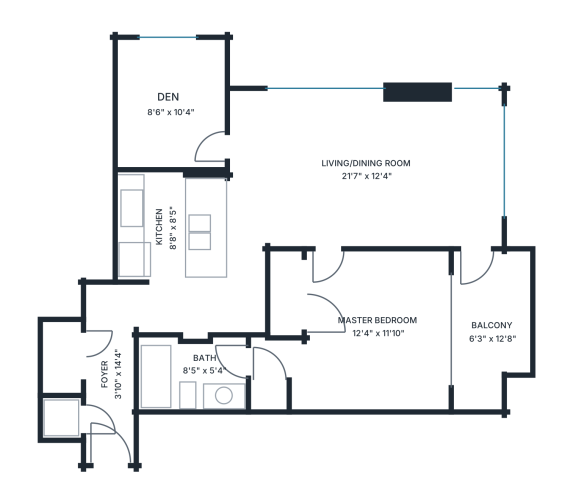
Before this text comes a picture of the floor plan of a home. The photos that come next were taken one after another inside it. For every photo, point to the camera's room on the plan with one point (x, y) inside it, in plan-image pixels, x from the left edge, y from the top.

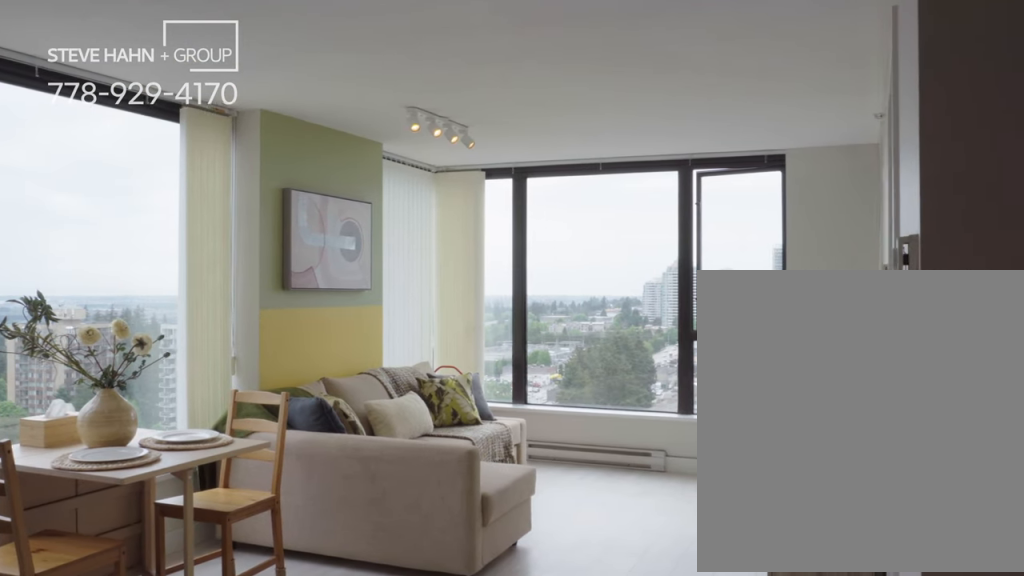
(363, 152)
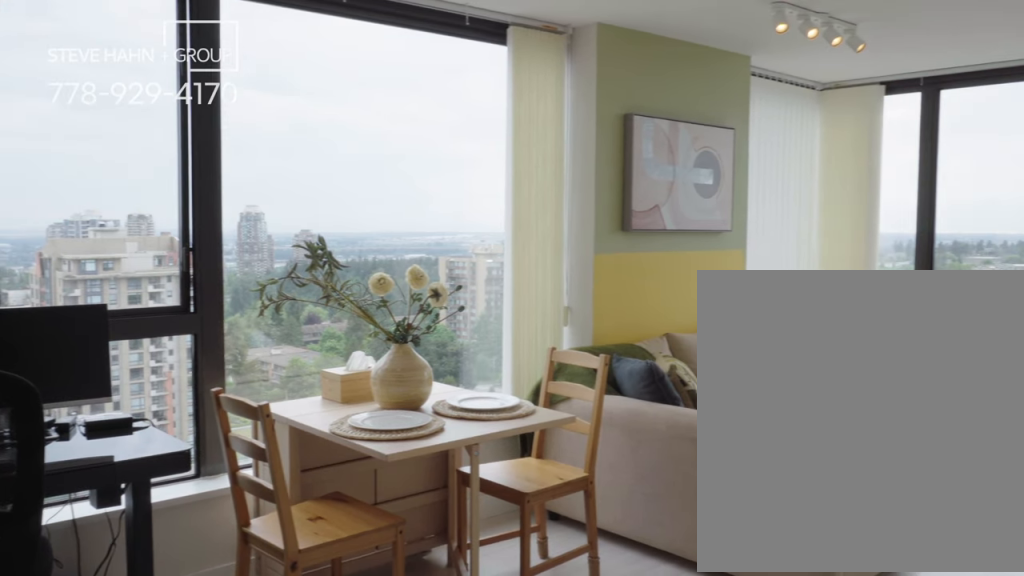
(363, 152)
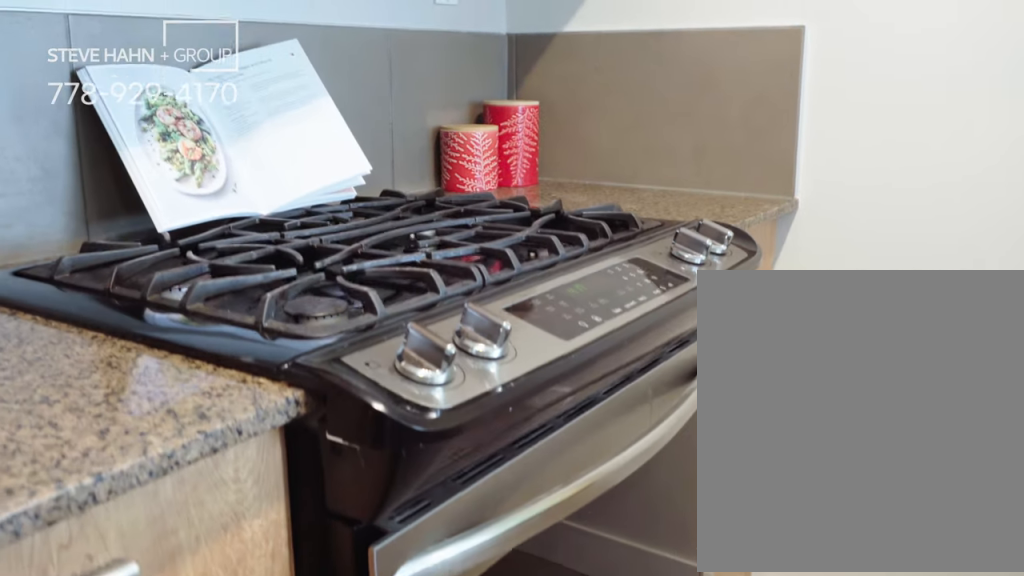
(209, 265)
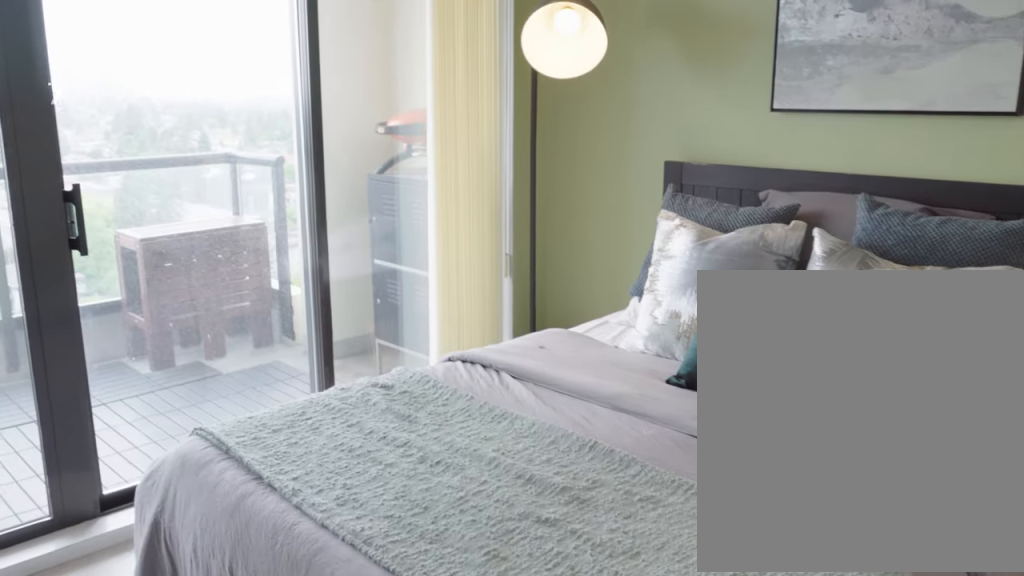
(373, 306)
